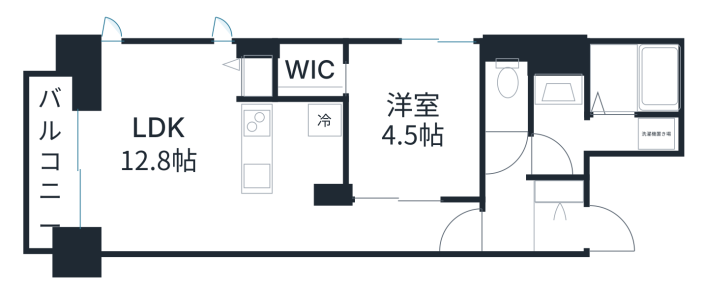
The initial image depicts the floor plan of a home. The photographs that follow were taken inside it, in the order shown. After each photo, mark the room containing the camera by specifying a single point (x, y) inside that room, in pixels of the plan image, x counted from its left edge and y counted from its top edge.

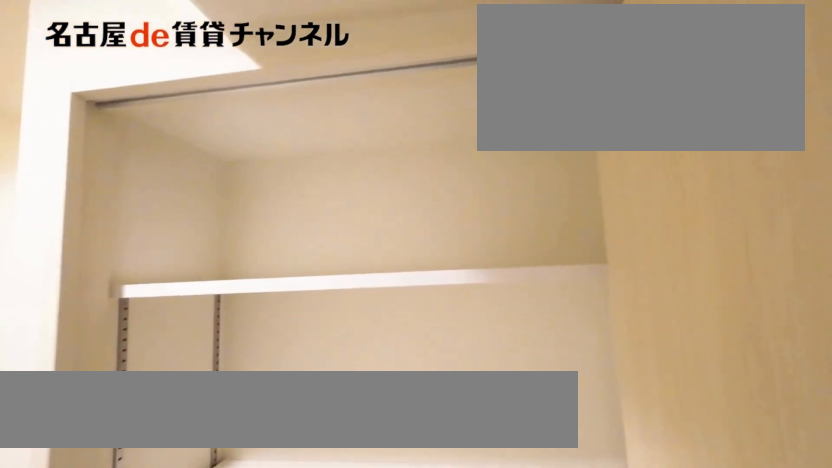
(560, 188)
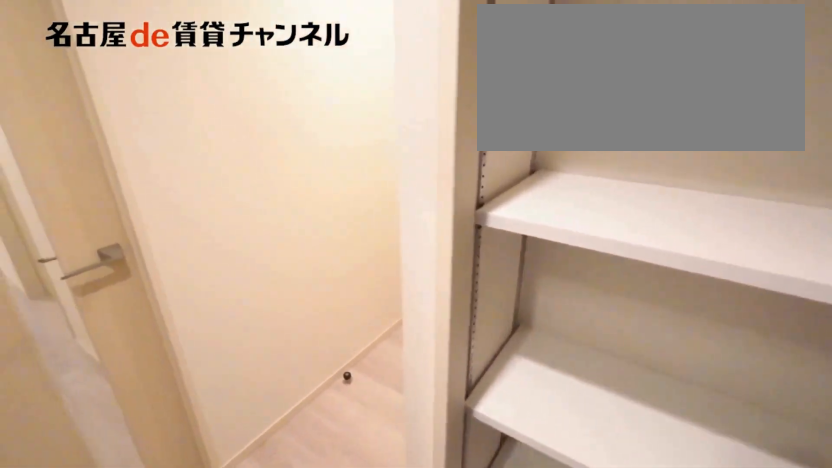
(560, 188)
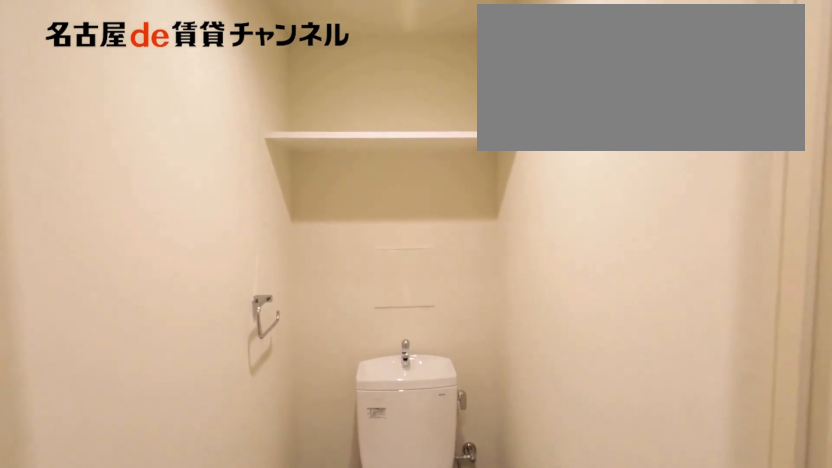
(508, 86)
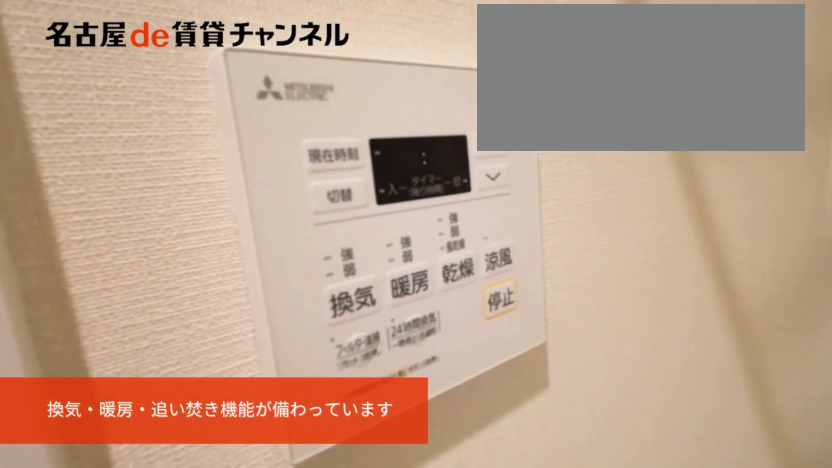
(600, 135)
